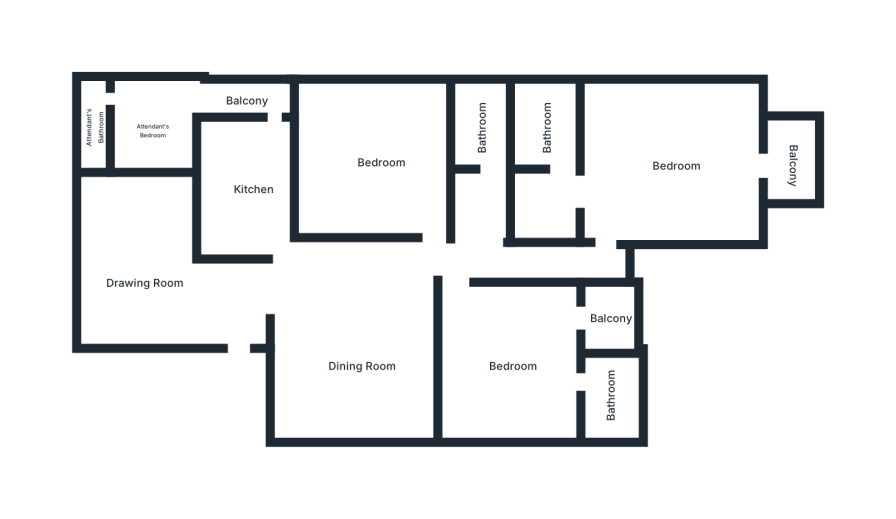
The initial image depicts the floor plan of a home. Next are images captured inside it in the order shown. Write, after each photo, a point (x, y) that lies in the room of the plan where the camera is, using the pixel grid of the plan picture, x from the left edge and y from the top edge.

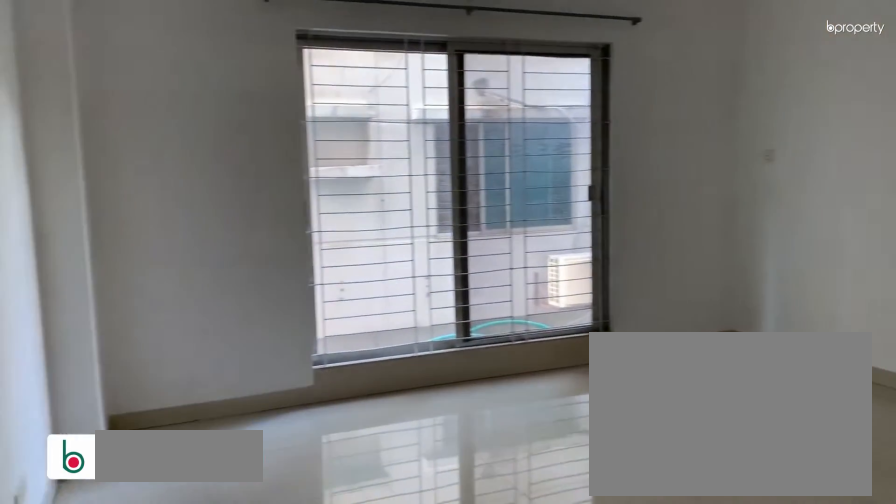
(147, 282)
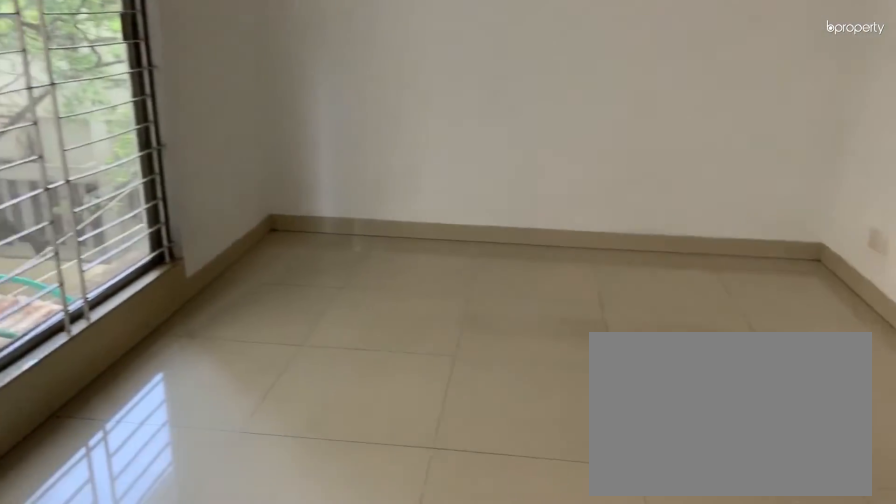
(147, 282)
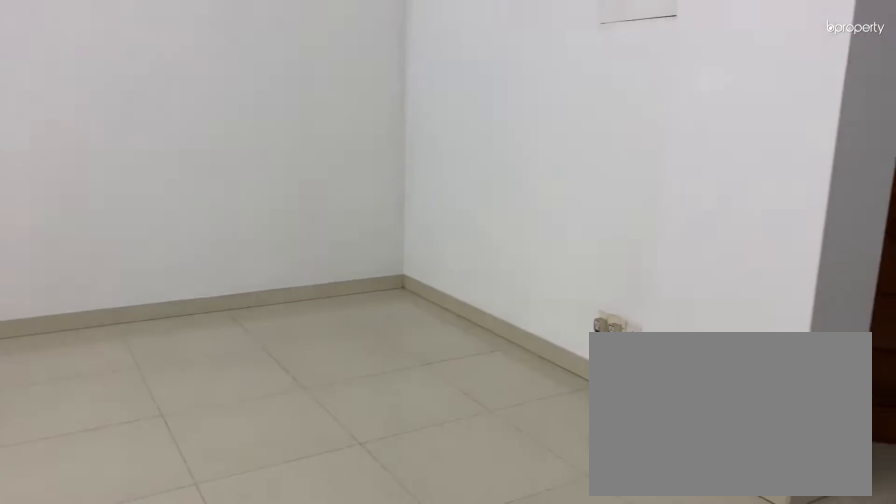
(362, 369)
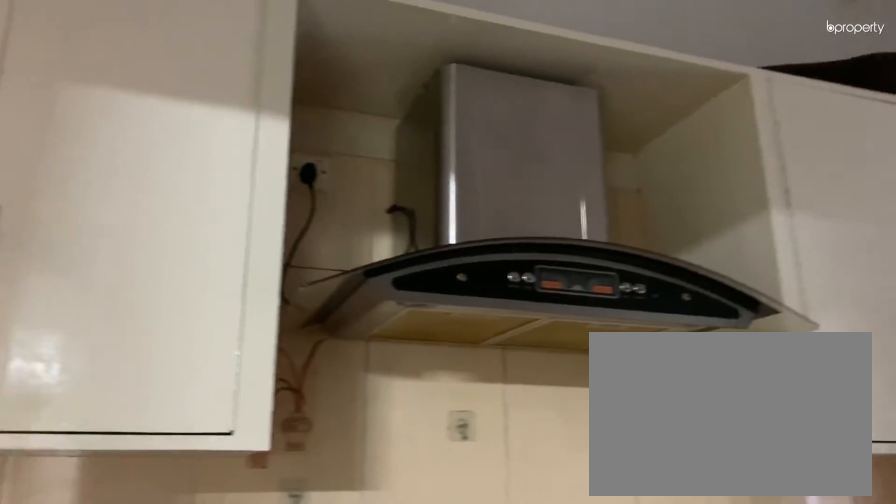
(254, 189)
